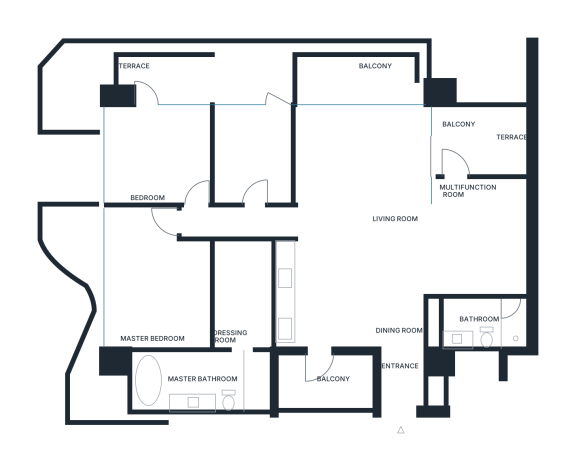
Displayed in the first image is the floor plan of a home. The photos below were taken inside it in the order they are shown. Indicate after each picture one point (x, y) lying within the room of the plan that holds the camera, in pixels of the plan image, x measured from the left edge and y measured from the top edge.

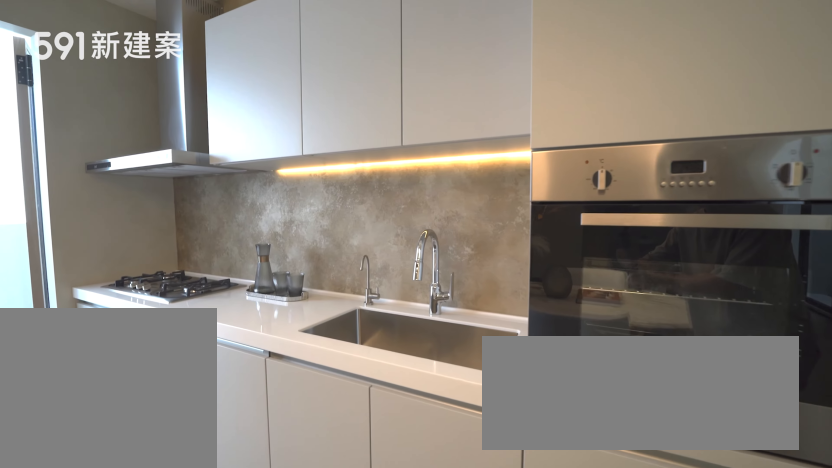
(301, 293)
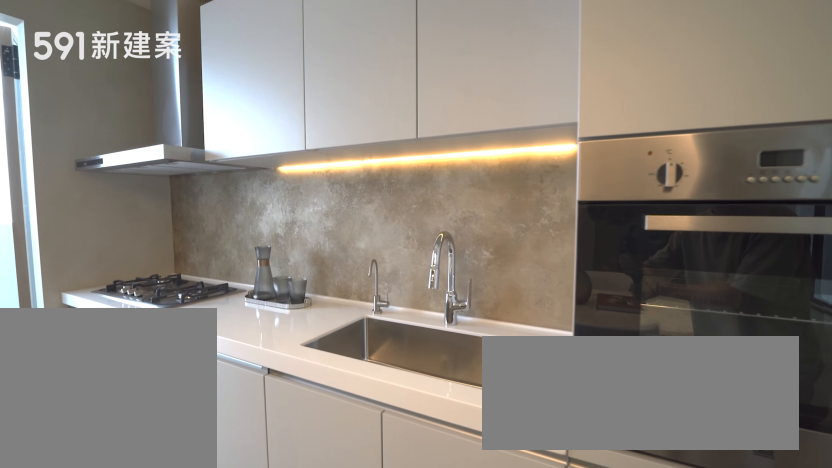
(301, 293)
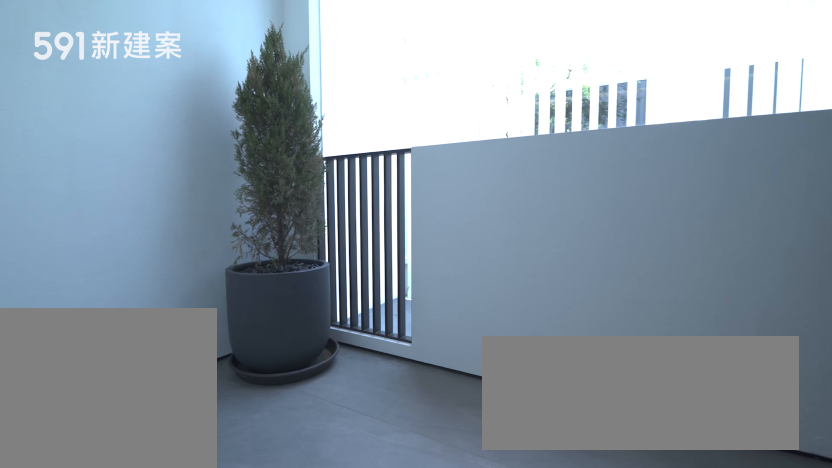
(325, 383)
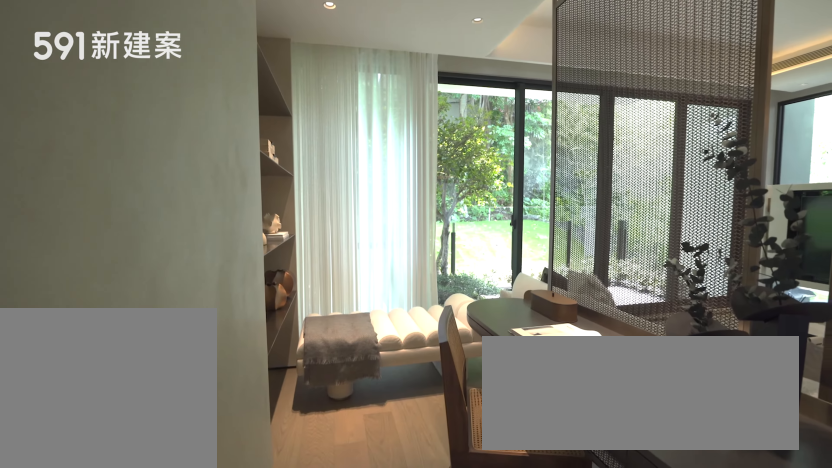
(261, 153)
